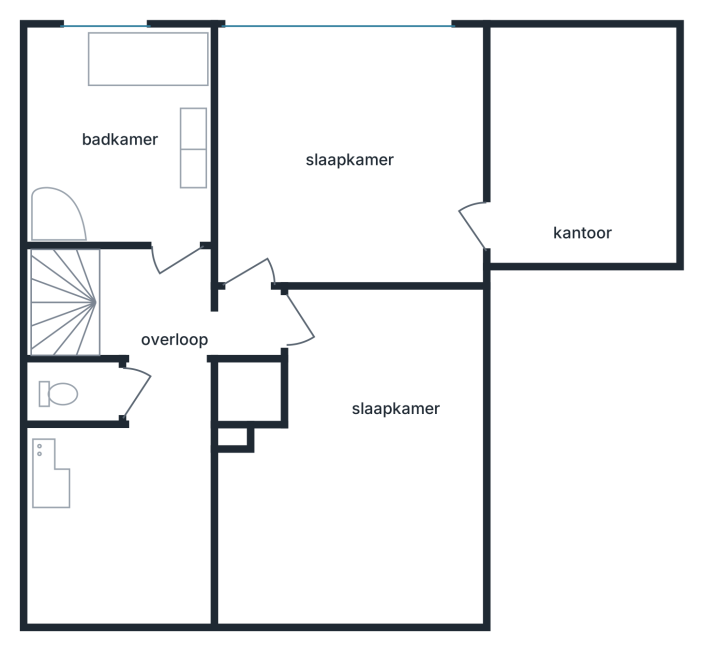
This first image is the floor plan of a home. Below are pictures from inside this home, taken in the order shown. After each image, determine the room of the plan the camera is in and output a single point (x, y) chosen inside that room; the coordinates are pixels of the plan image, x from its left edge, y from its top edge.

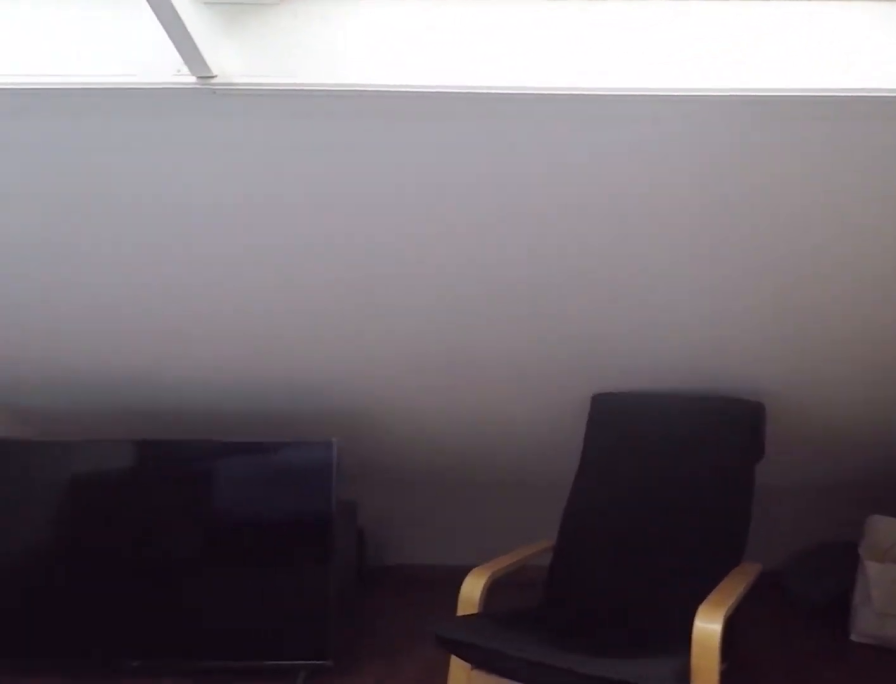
(369, 412)
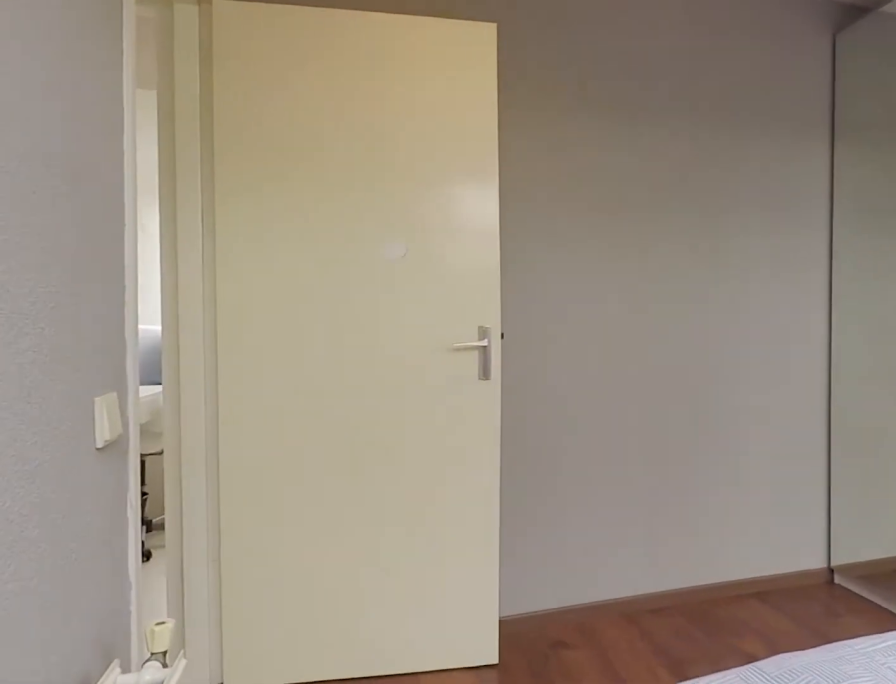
(369, 412)
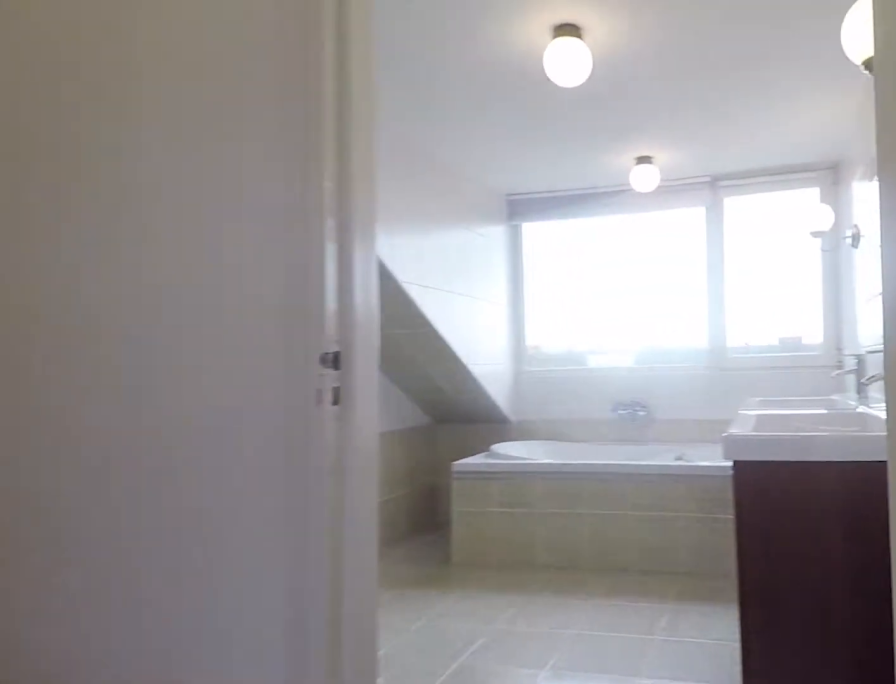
(154, 390)
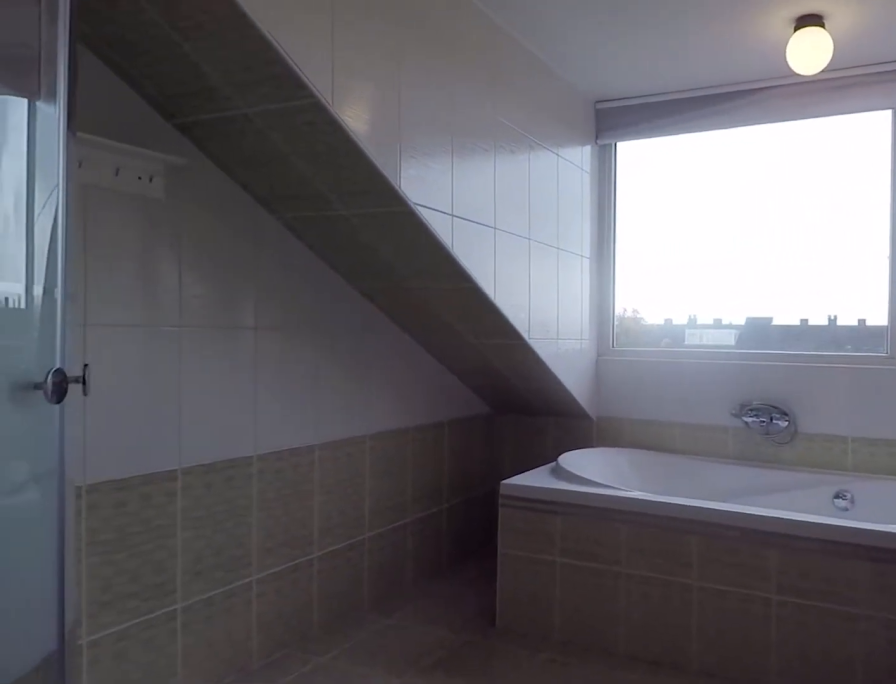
(126, 139)
